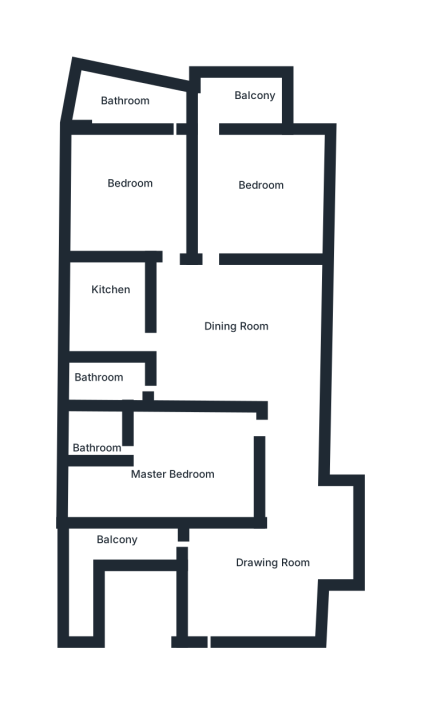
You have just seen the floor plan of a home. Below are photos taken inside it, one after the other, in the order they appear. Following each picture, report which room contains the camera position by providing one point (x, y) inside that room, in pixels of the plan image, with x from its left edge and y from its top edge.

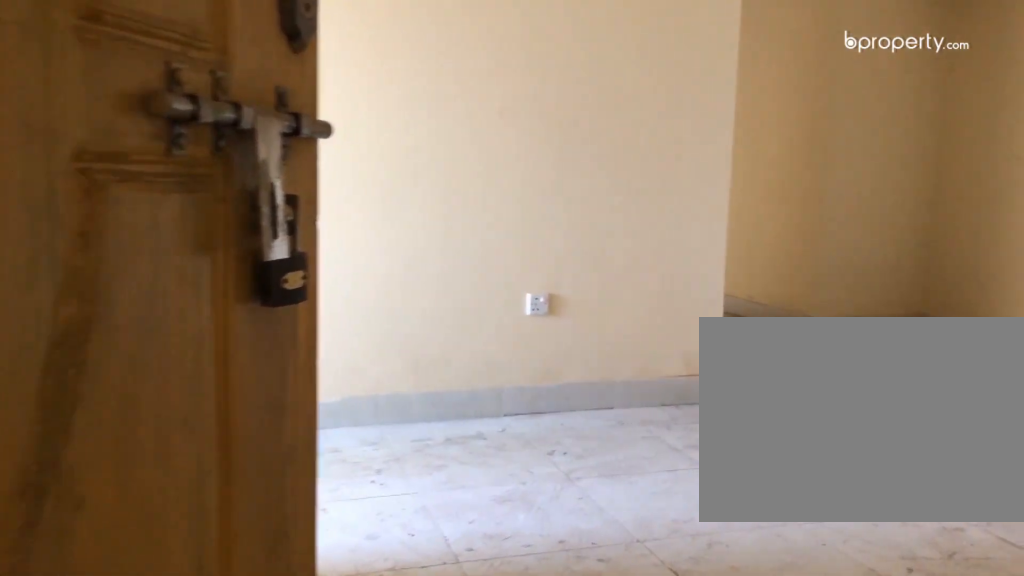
(263, 580)
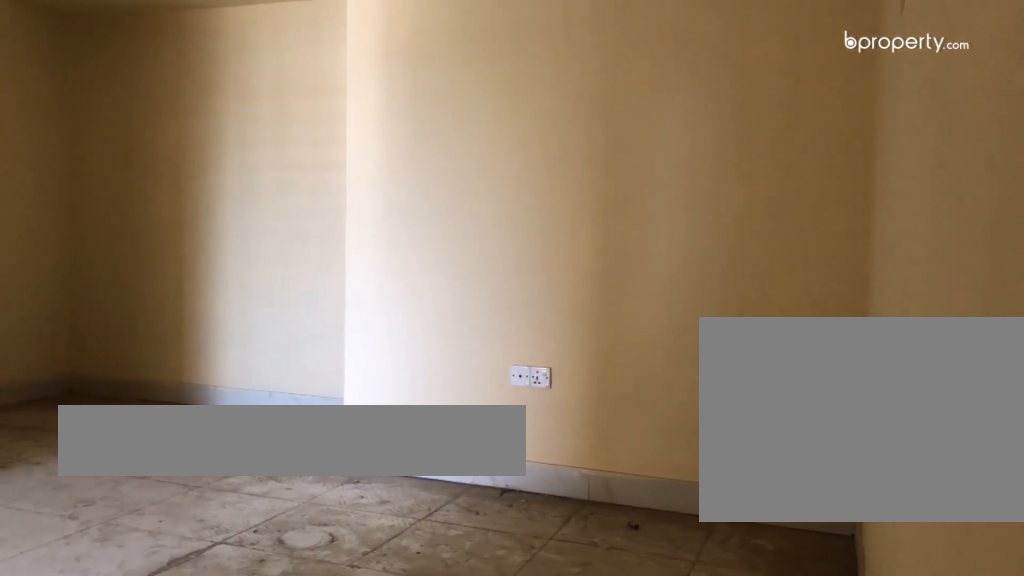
(263, 580)
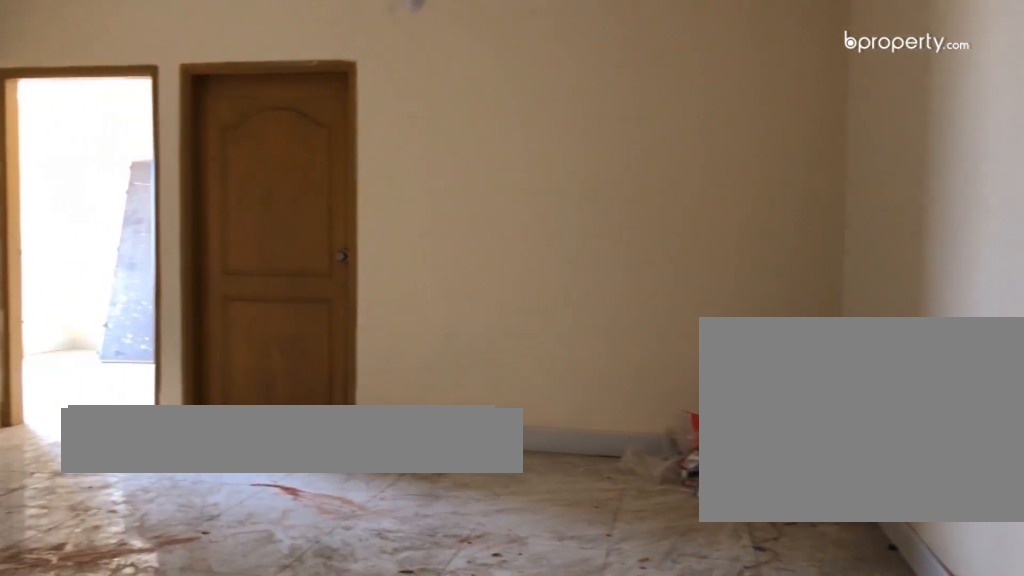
(252, 333)
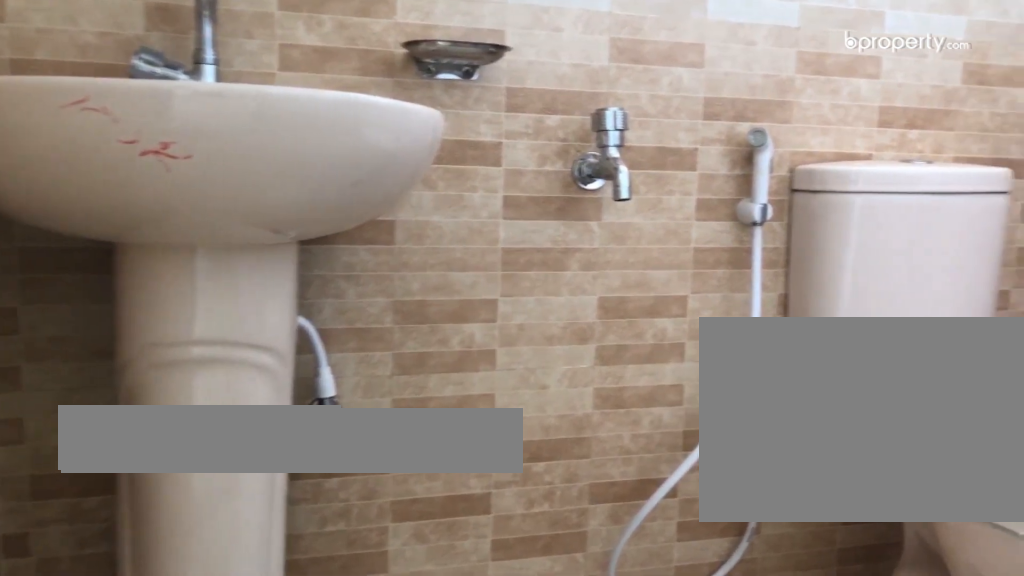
(100, 433)
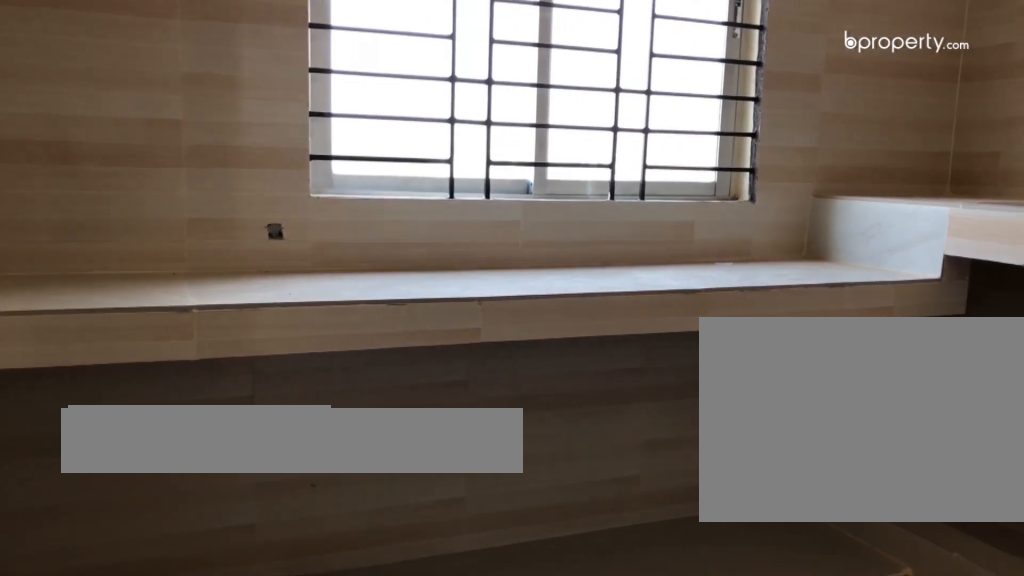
(115, 309)
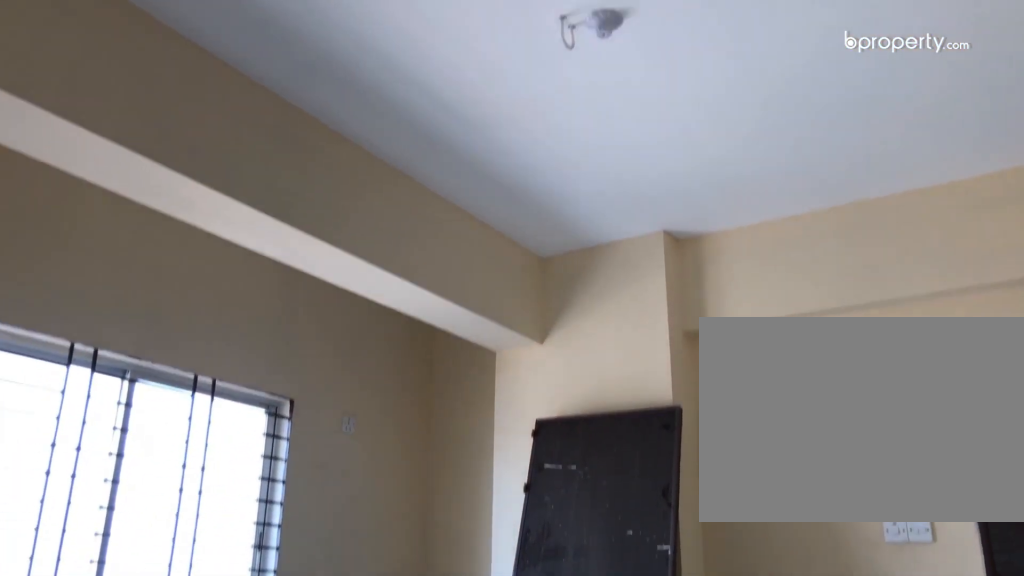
(162, 157)
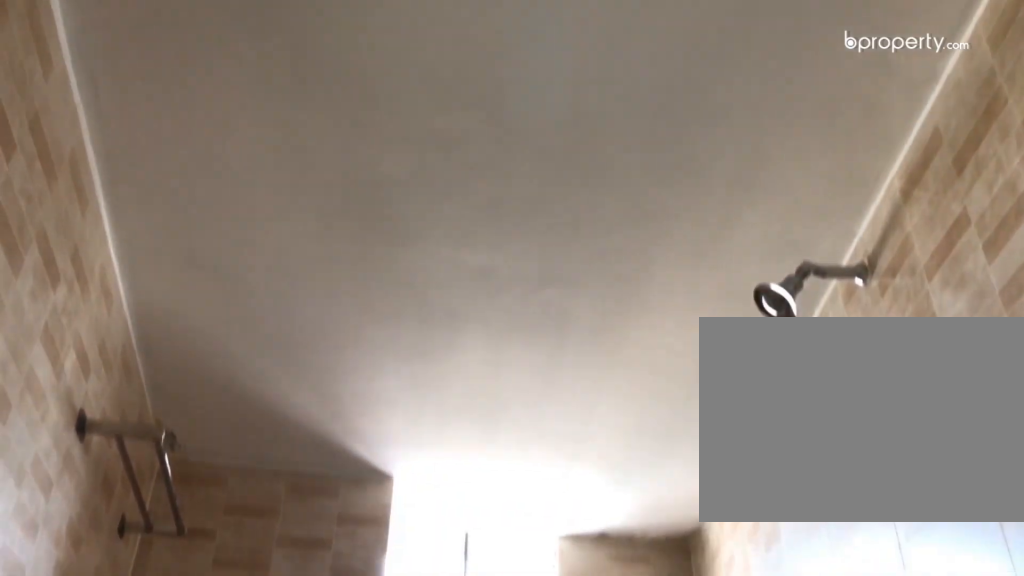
(142, 108)
